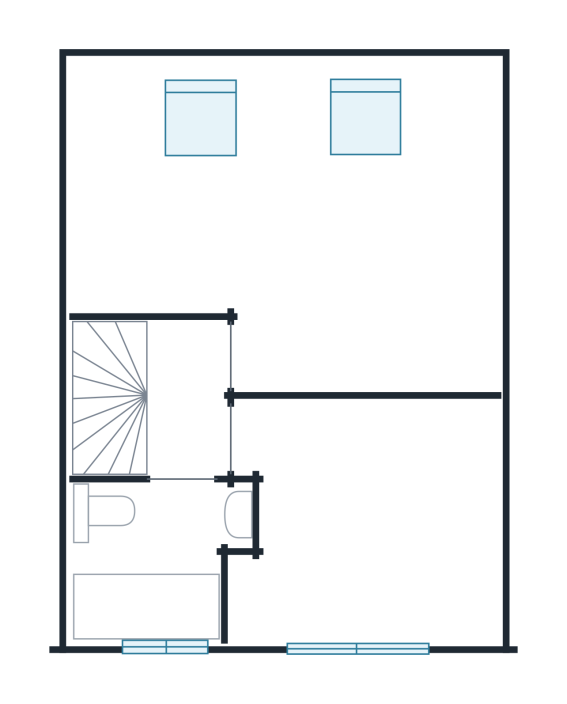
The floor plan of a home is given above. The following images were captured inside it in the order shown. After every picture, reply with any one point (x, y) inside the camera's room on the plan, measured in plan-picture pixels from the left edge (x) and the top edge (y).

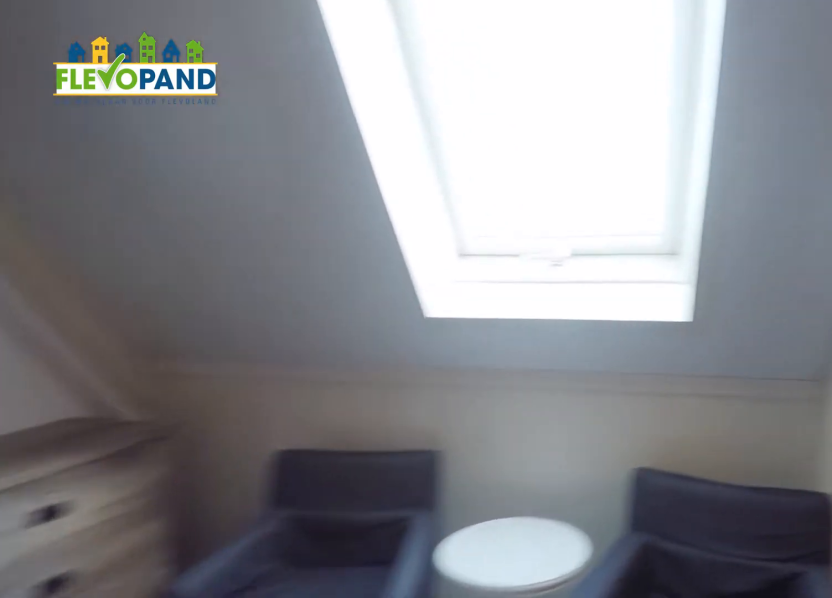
(272, 190)
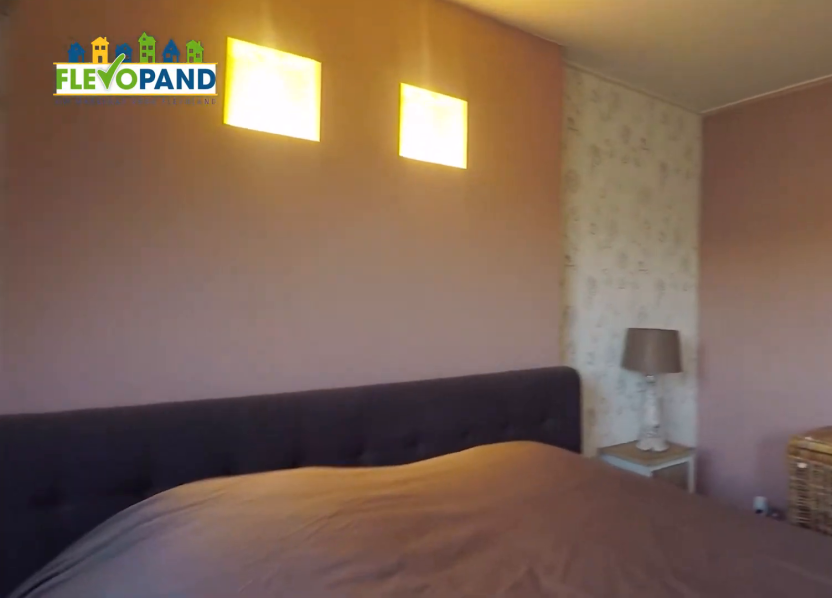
(272, 190)
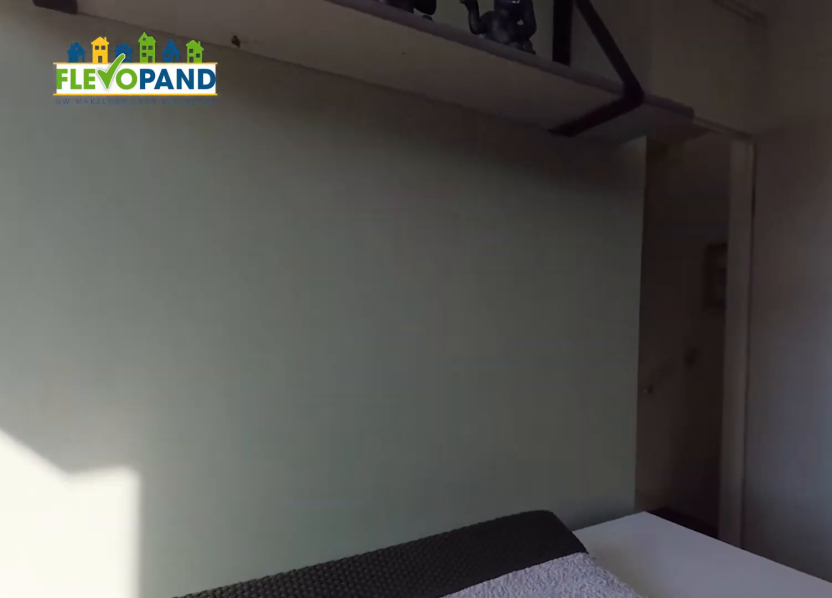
(368, 521)
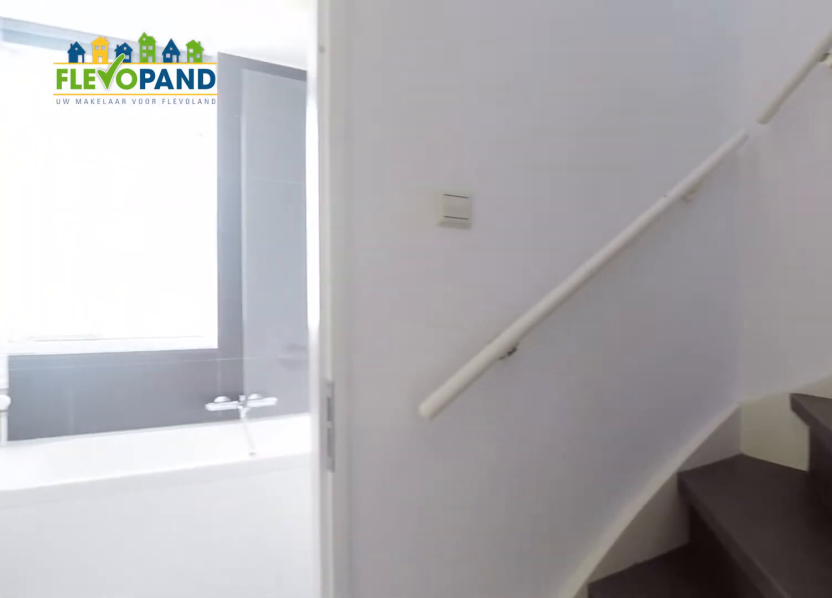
(185, 397)
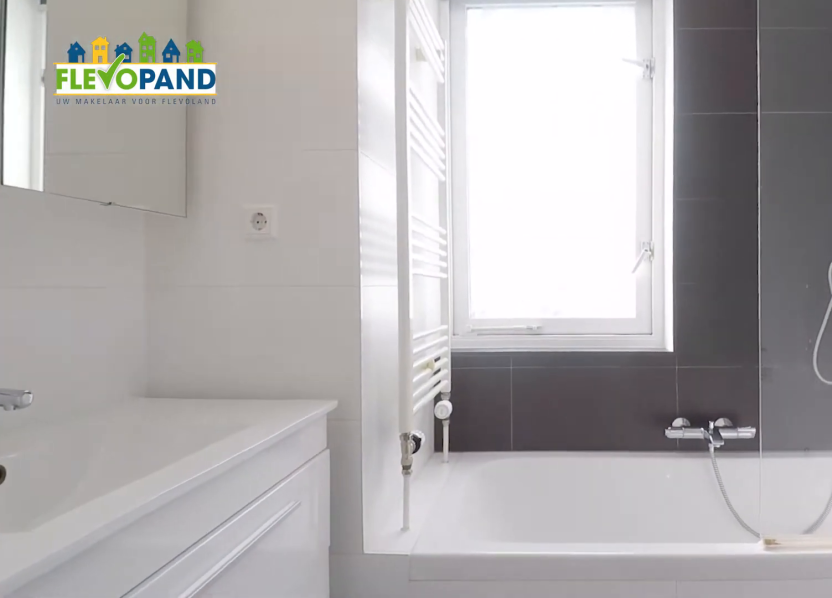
(147, 605)
